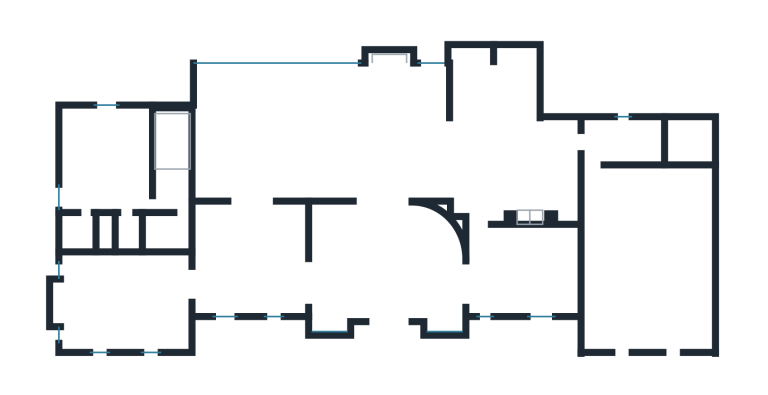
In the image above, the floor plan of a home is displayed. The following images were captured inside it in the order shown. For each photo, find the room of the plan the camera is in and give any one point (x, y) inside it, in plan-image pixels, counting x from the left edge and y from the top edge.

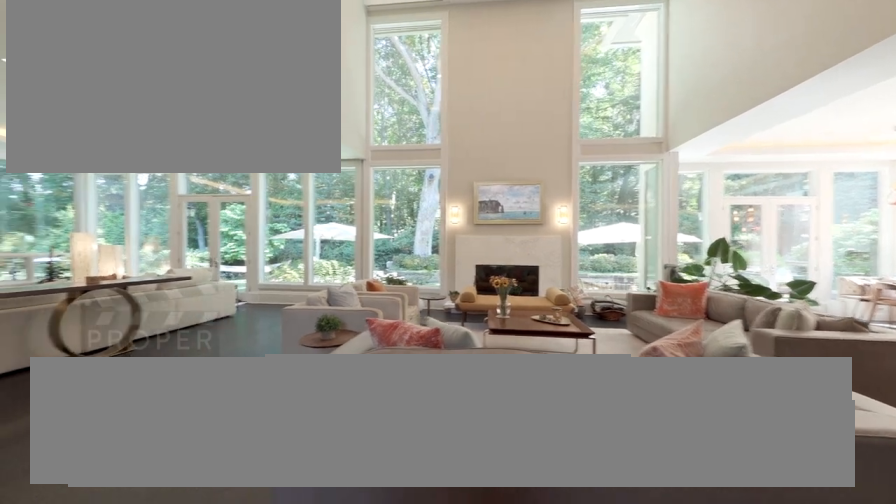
(320, 130)
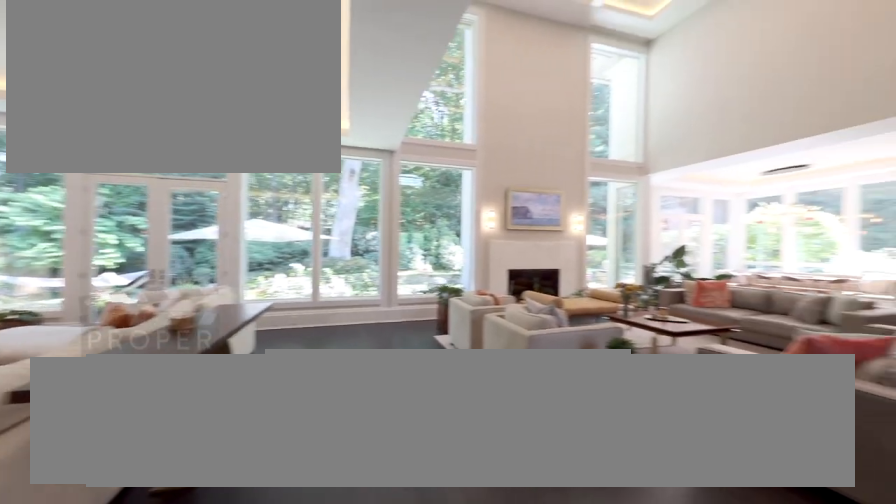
(320, 130)
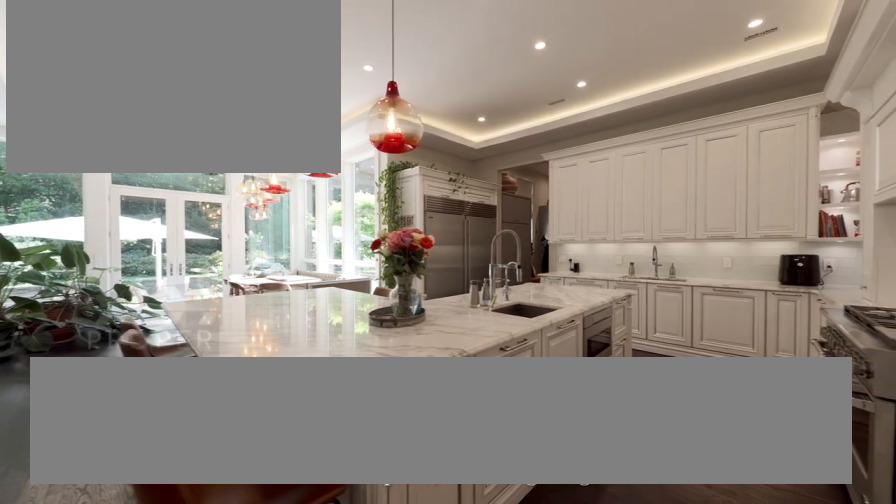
(515, 173)
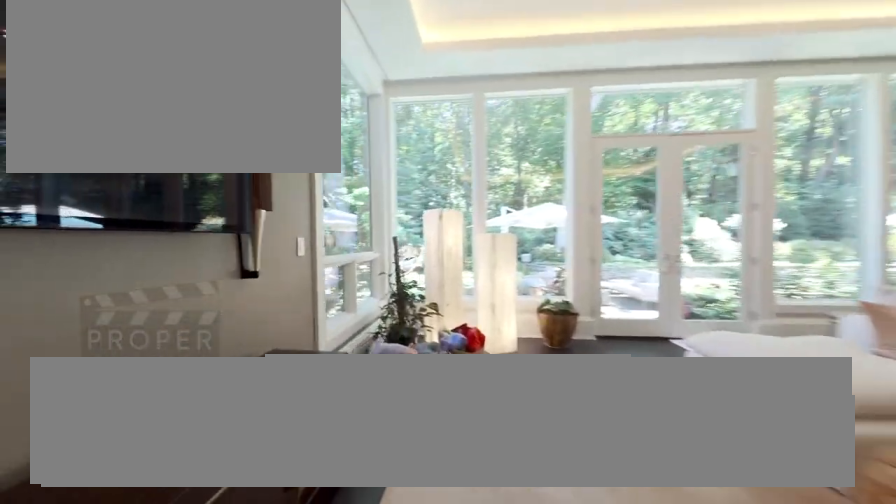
(322, 132)
